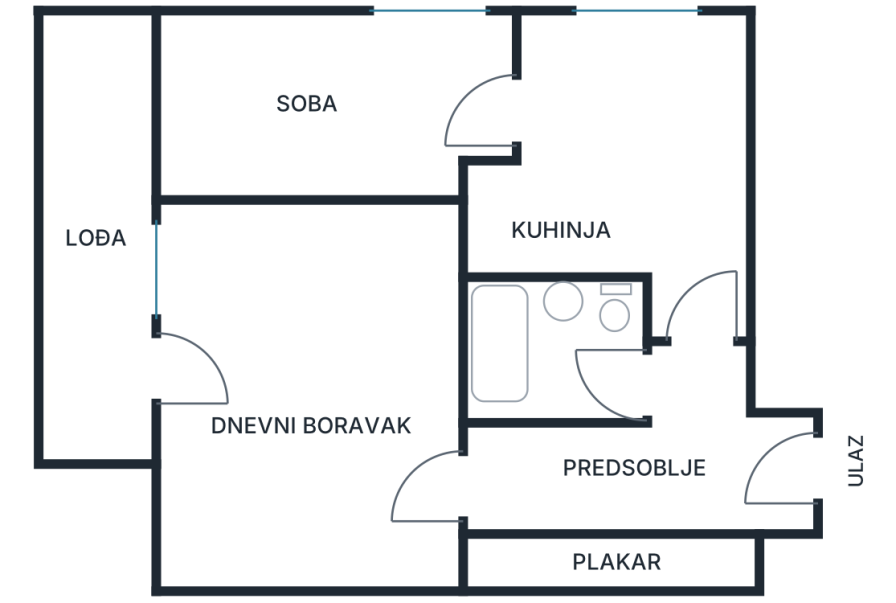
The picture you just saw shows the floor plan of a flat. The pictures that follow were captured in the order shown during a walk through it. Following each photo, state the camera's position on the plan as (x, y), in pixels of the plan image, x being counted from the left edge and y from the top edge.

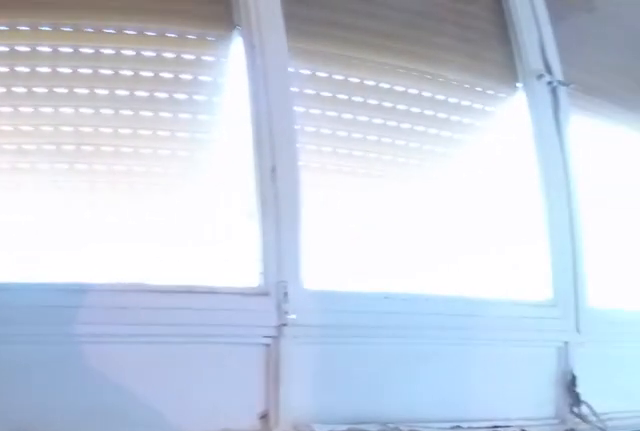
(143, 385)
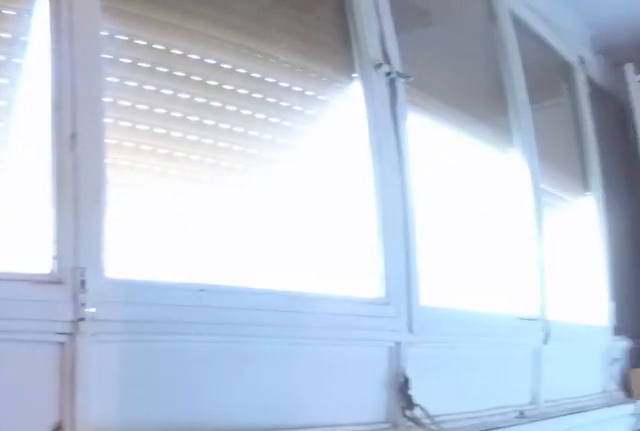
(127, 397)
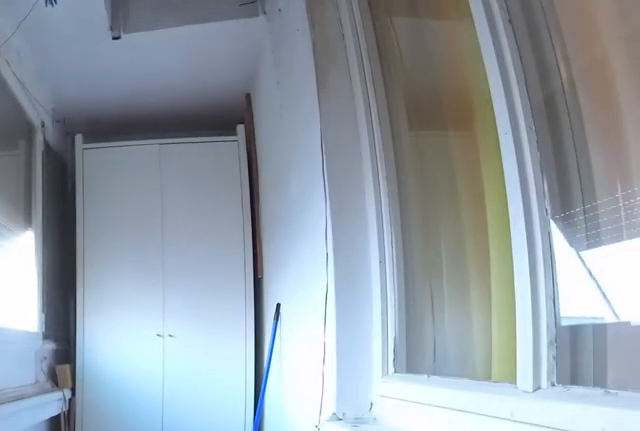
(94, 388)
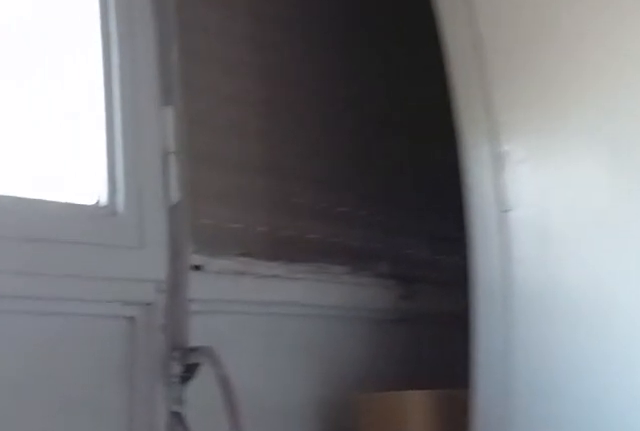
(105, 104)
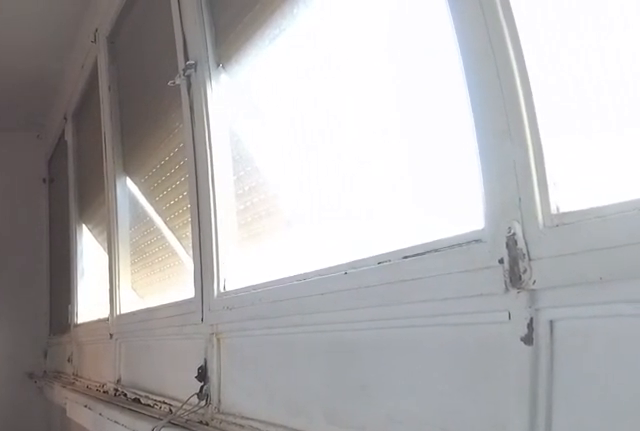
(90, 68)
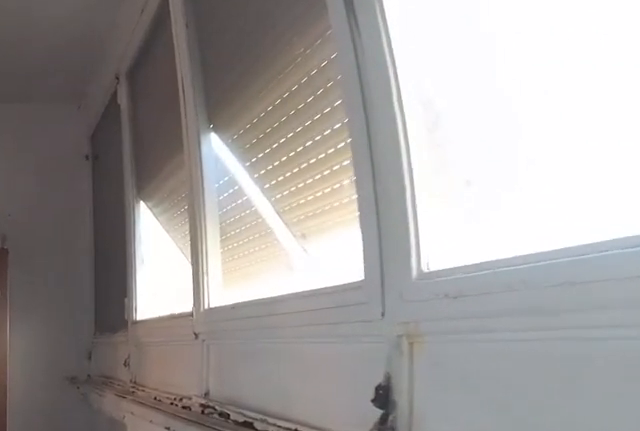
(88, 133)
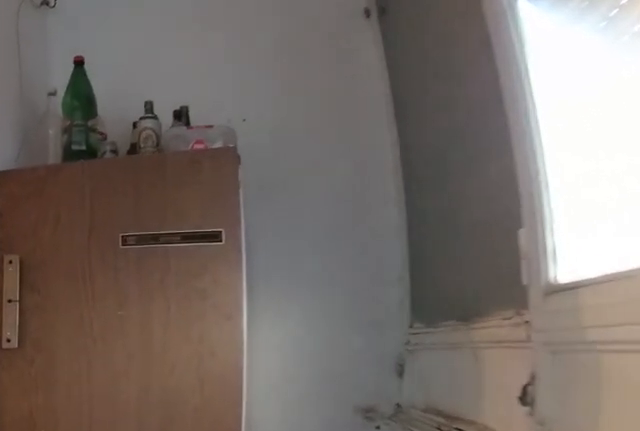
(87, 279)
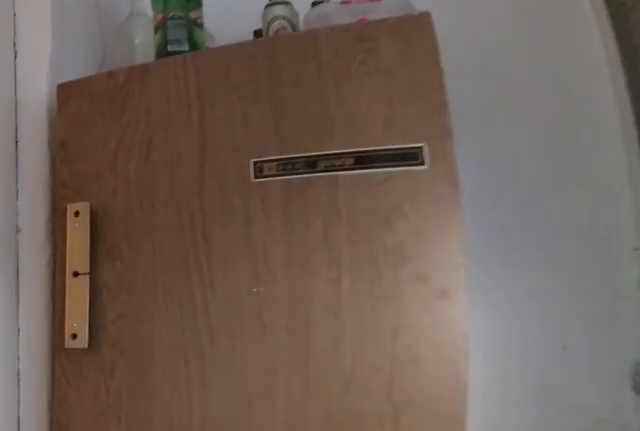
(86, 330)
